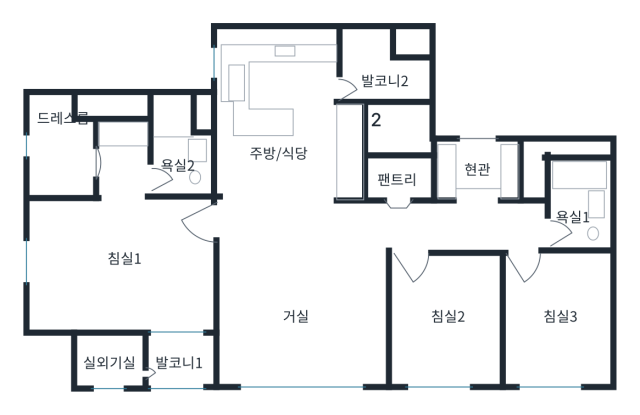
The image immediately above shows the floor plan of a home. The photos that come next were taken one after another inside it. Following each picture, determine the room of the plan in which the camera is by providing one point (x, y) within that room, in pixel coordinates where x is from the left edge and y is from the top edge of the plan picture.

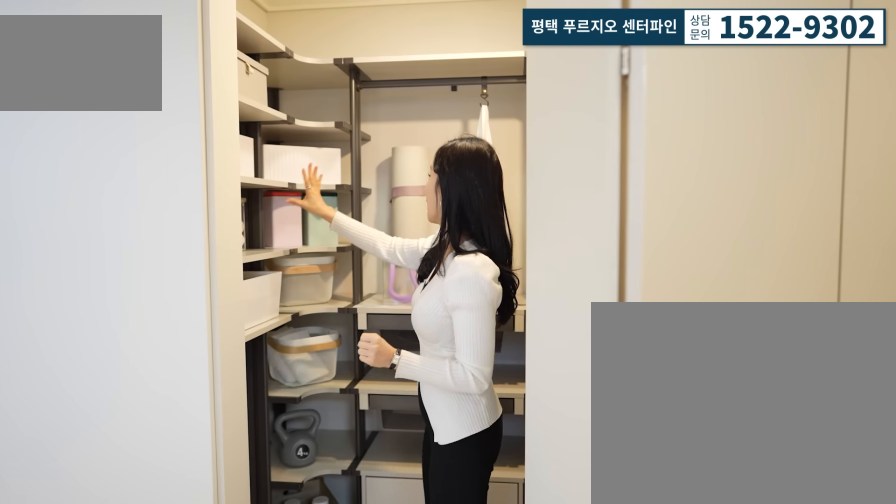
(400, 201)
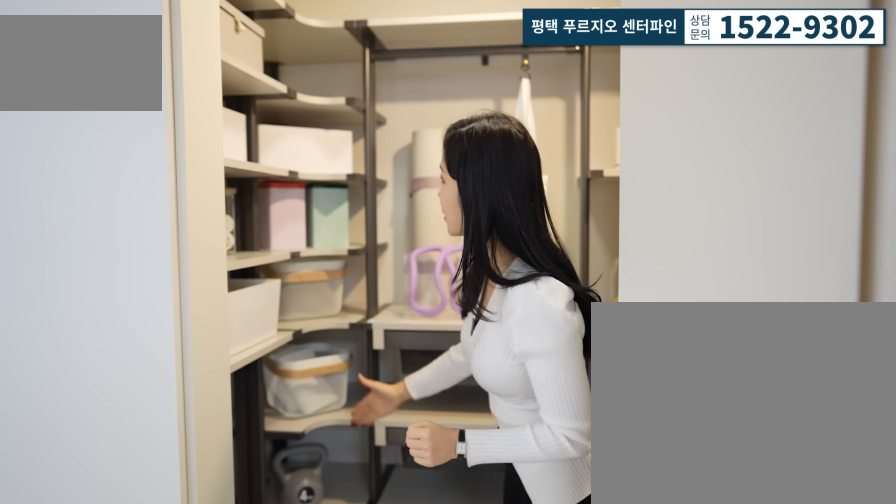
(400, 201)
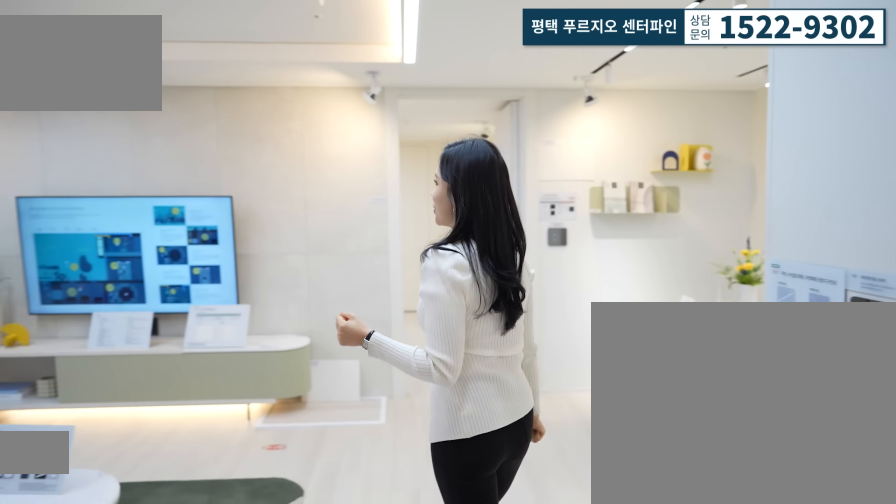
(298, 307)
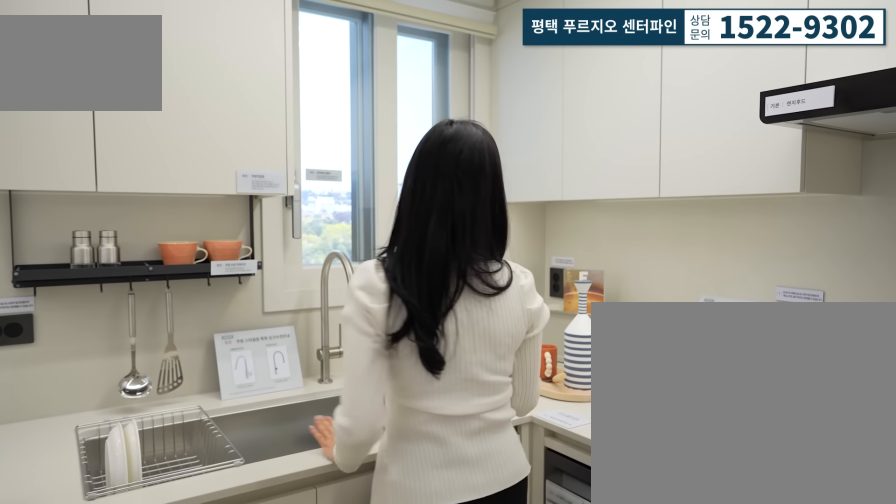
(291, 126)
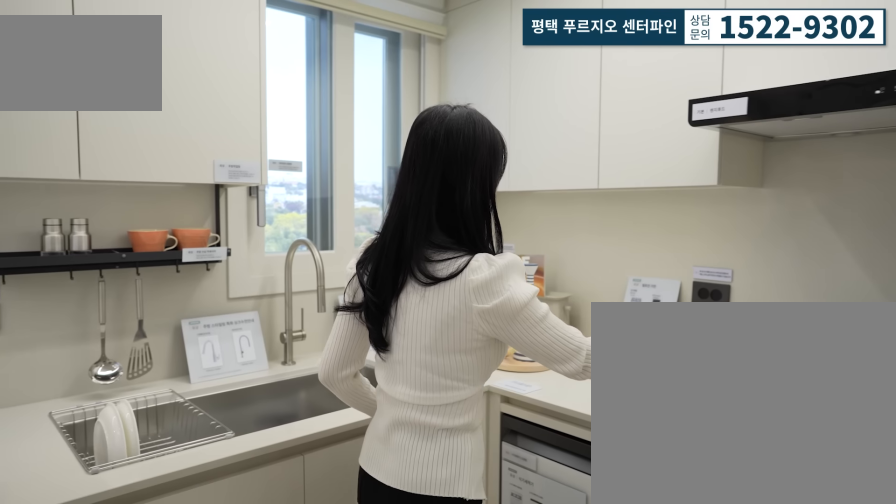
(291, 126)
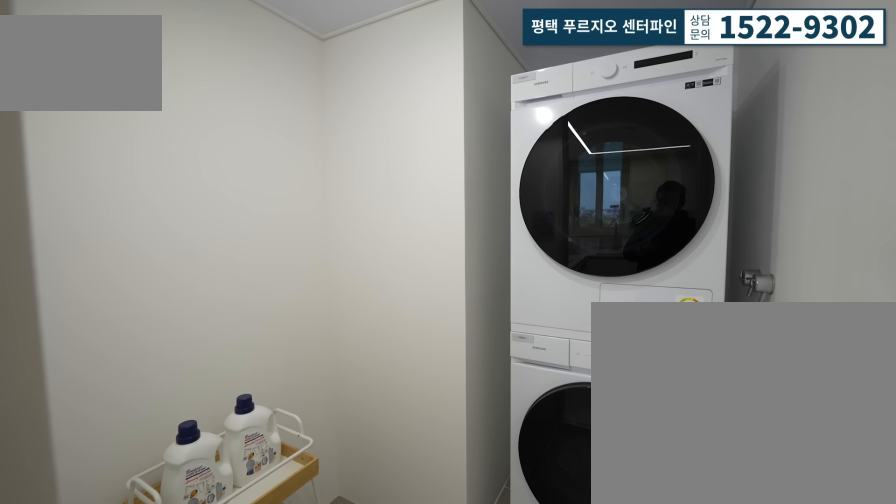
(386, 75)
